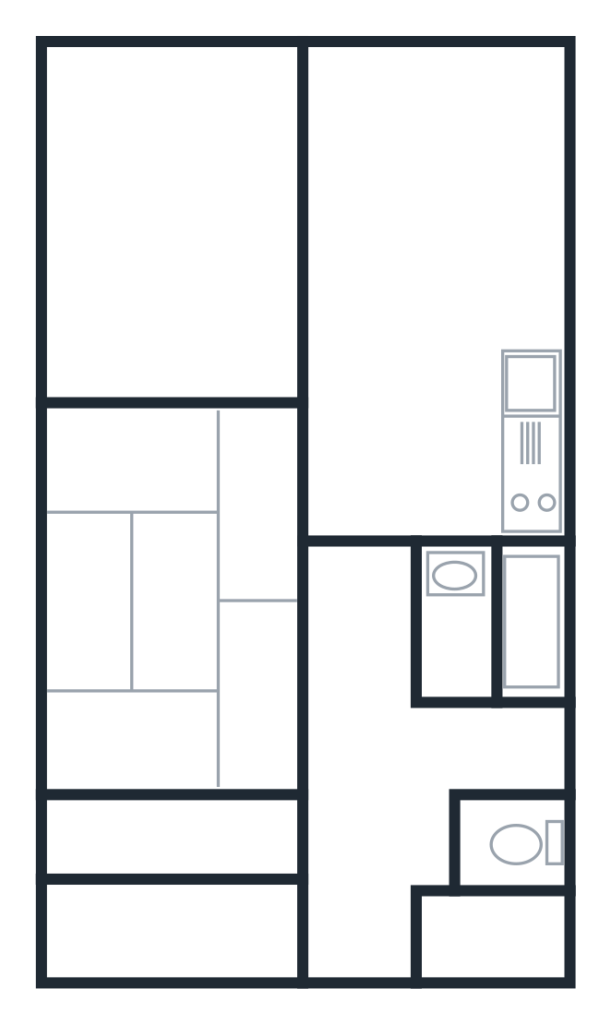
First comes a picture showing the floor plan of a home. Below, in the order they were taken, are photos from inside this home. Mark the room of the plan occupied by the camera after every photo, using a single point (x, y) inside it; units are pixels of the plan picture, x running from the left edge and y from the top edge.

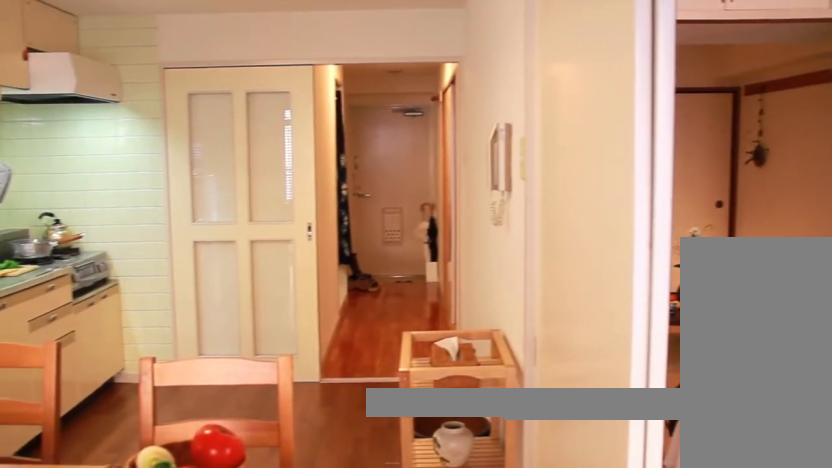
(442, 294)
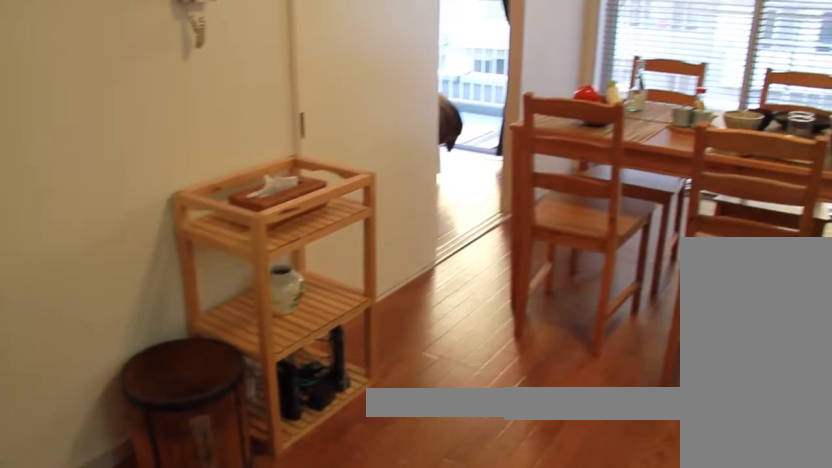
(442, 294)
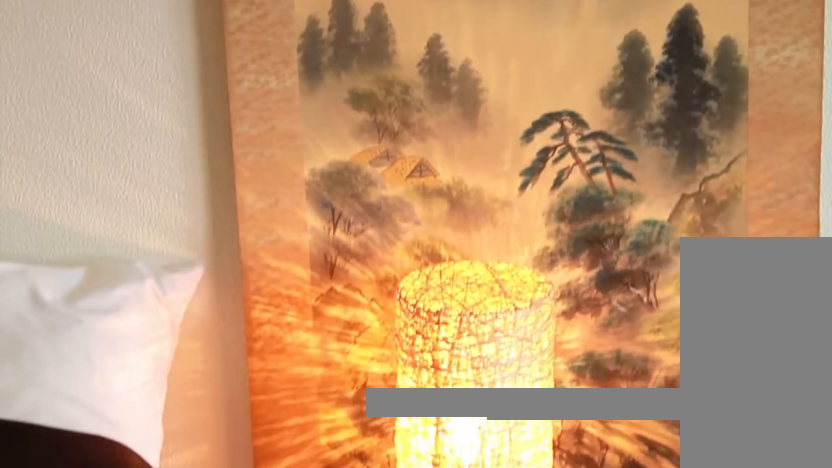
(175, 217)
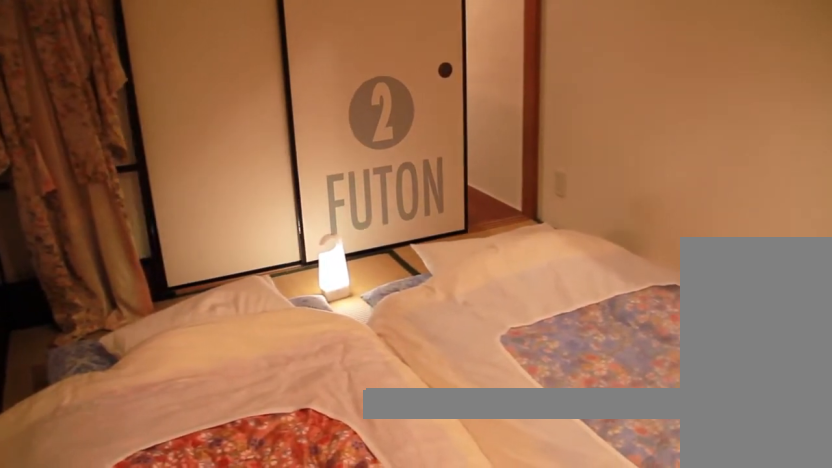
(175, 602)
